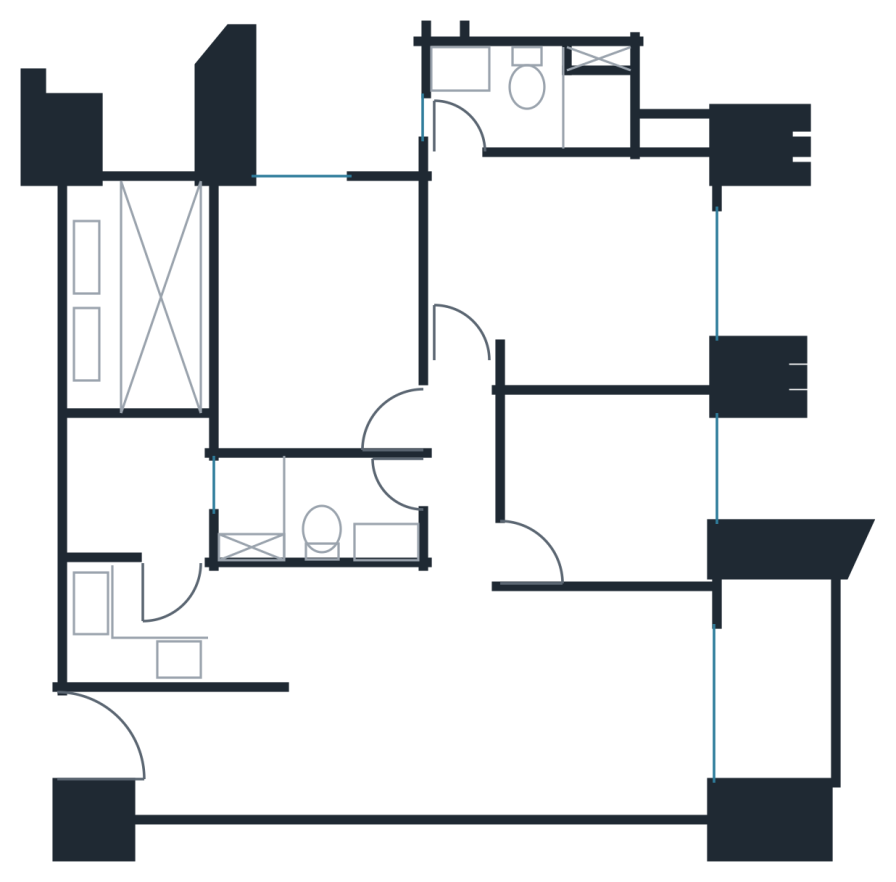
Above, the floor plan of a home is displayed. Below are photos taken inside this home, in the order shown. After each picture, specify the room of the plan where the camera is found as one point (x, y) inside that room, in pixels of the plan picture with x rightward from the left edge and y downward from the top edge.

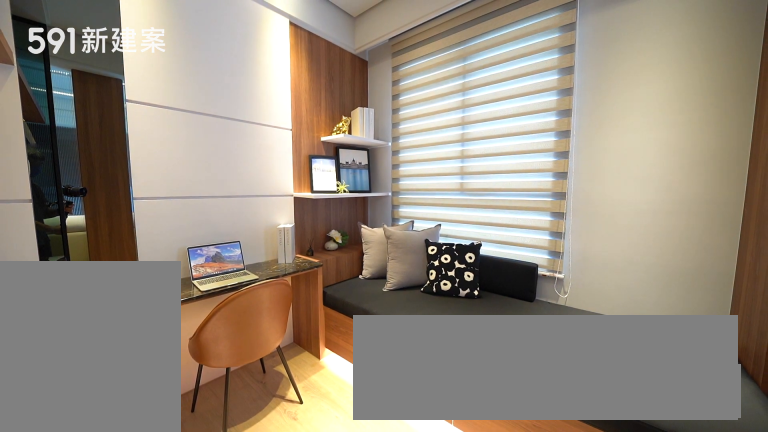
(611, 488)
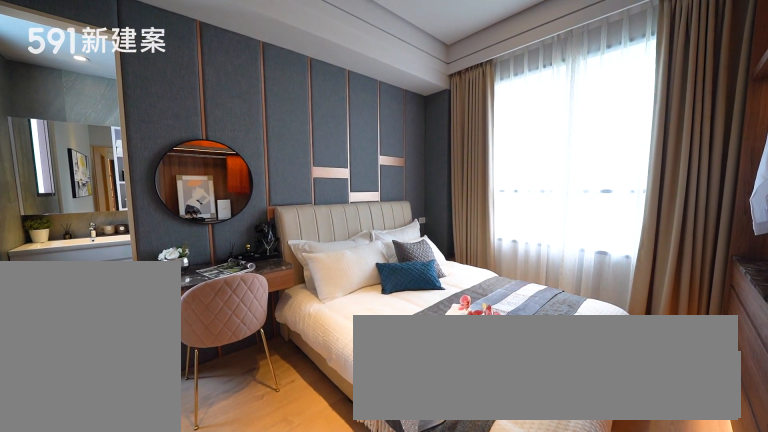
(576, 264)
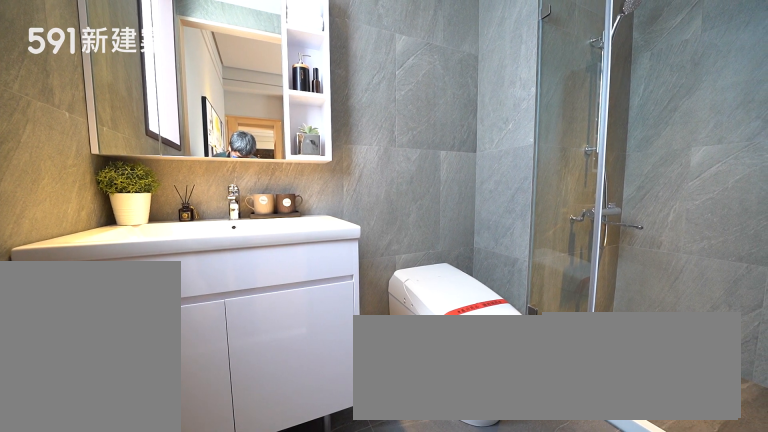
(530, 92)
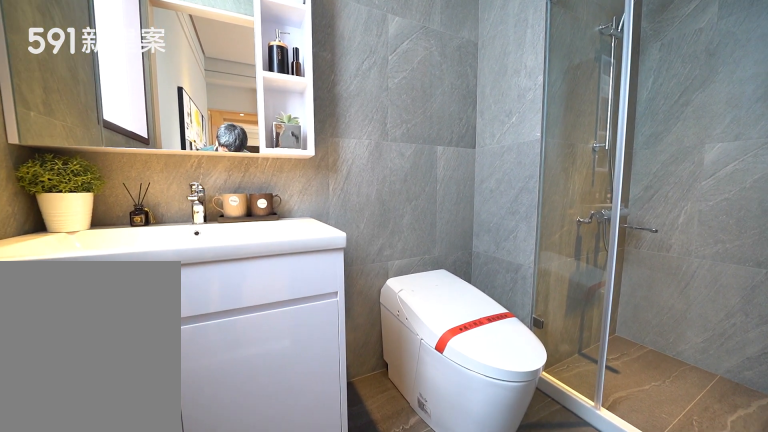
(530, 92)
